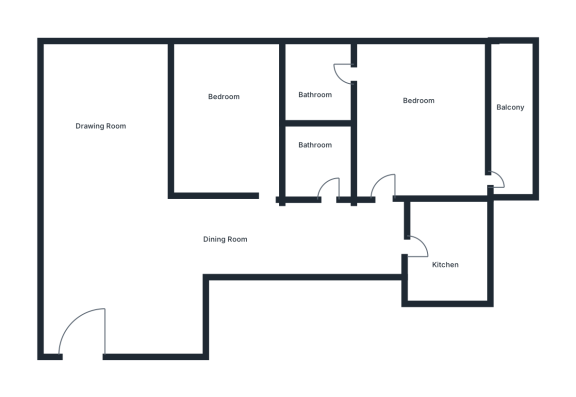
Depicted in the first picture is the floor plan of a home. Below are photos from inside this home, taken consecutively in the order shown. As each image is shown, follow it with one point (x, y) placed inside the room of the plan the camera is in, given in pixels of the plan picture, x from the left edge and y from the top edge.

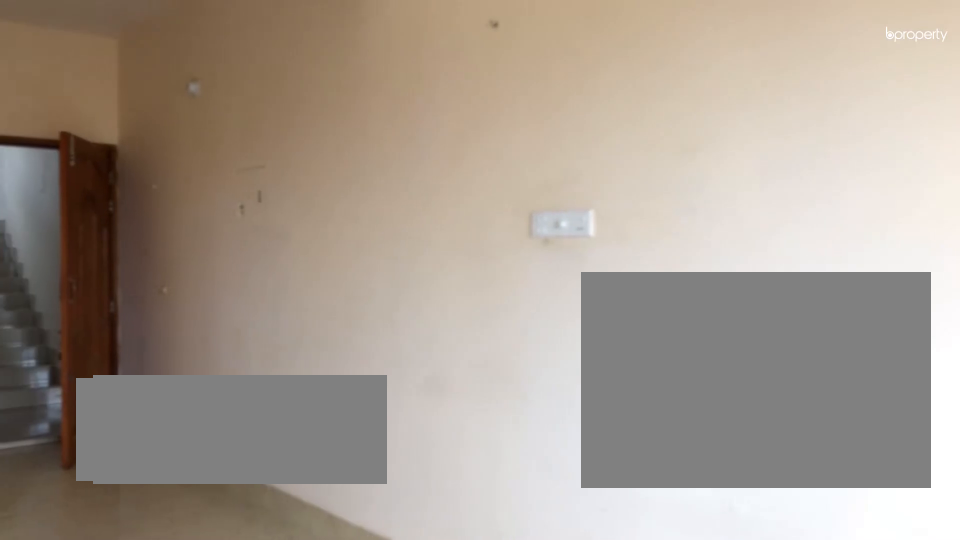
(127, 247)
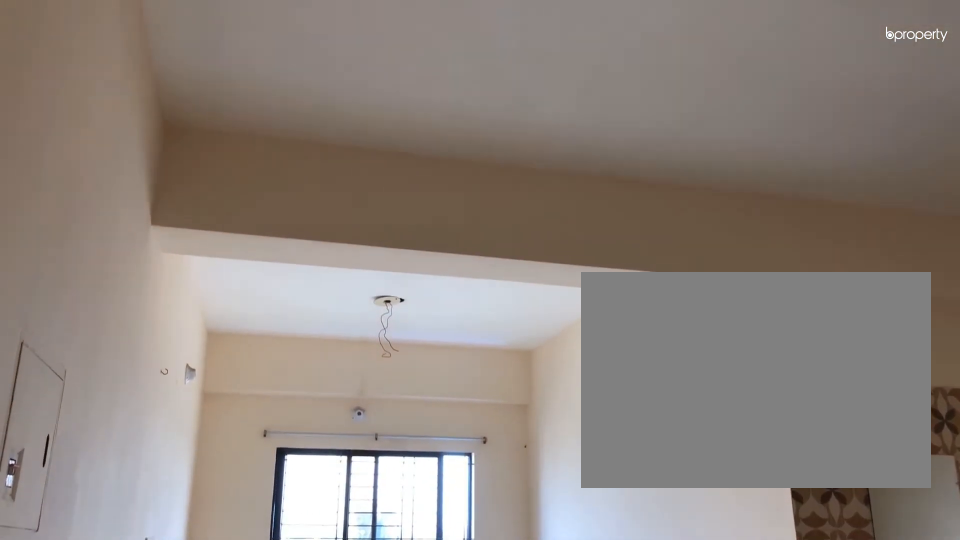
(127, 247)
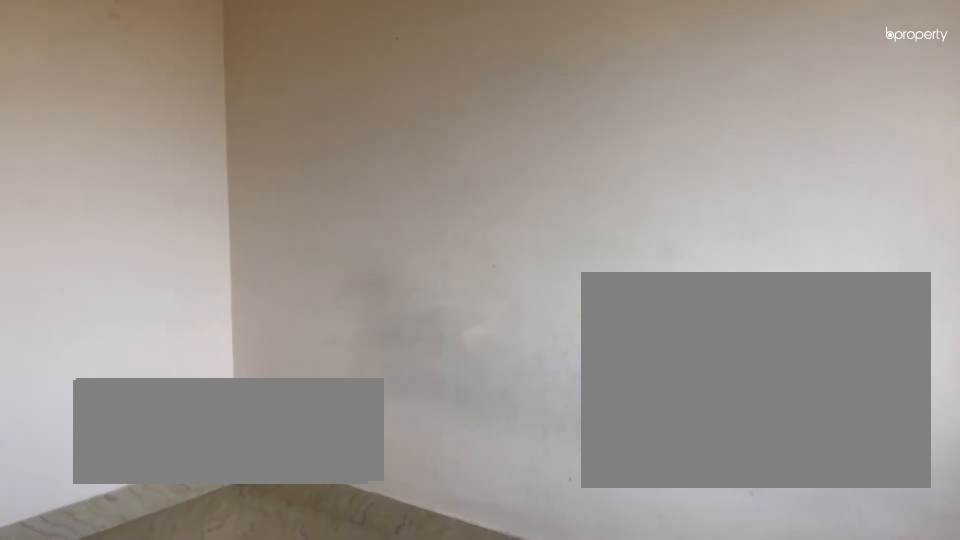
(232, 126)
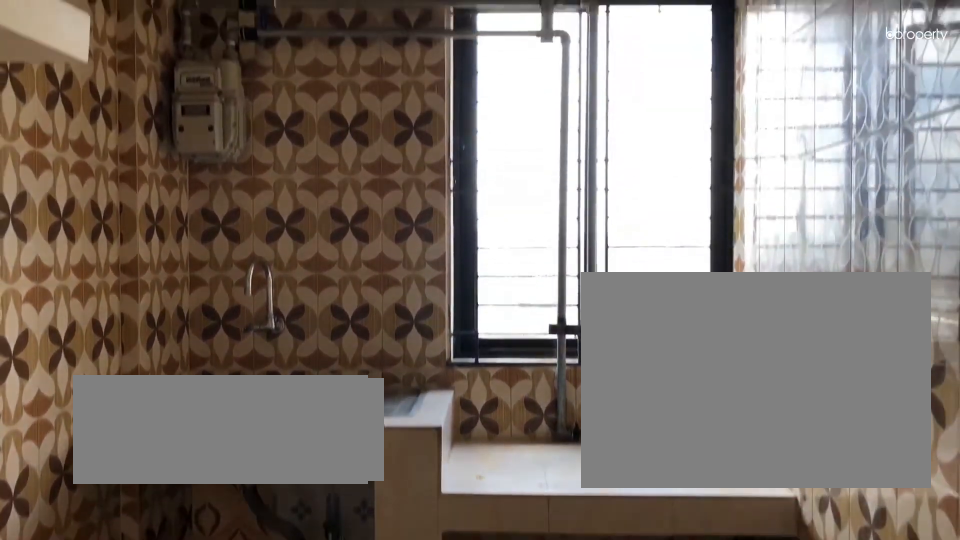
(442, 246)
